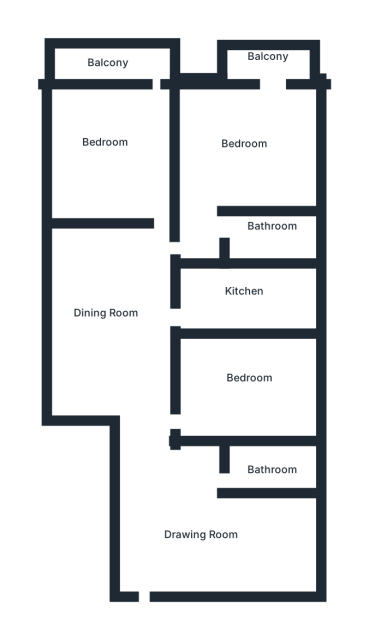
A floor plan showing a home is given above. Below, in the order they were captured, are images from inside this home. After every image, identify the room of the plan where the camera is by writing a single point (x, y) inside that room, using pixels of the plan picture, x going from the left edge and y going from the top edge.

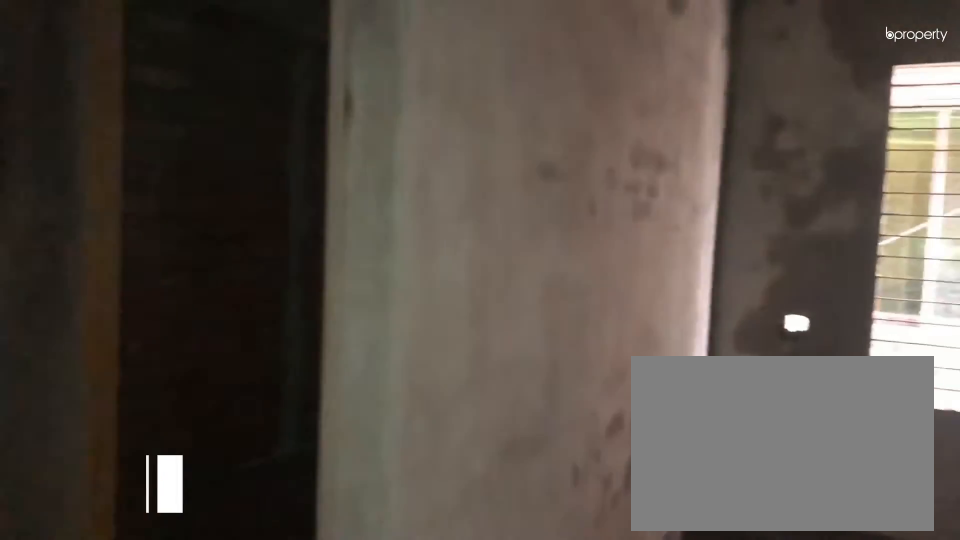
(183, 533)
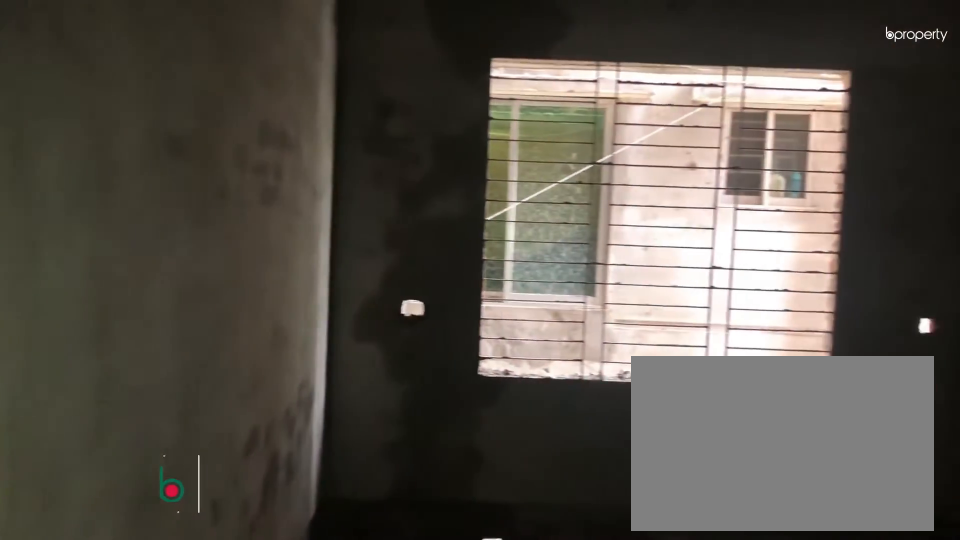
(183, 533)
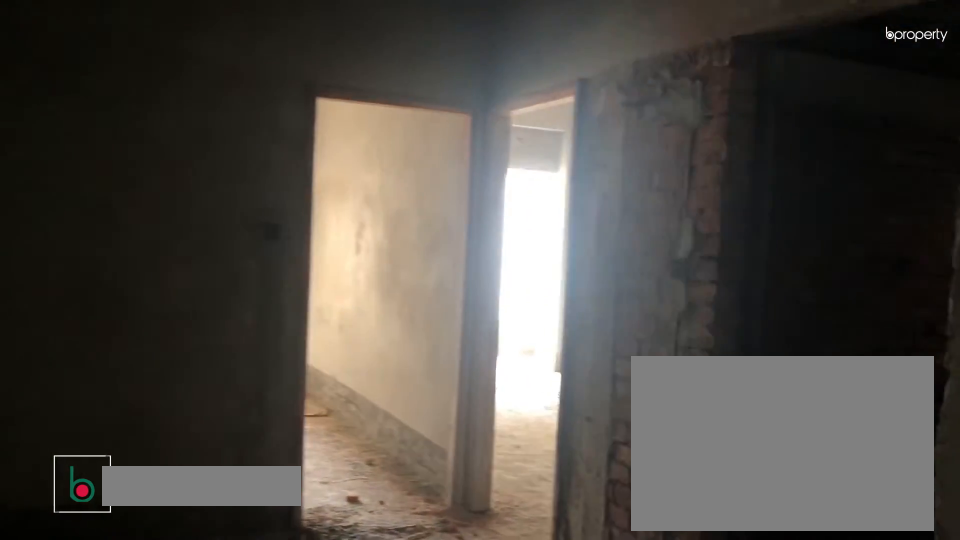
(117, 314)
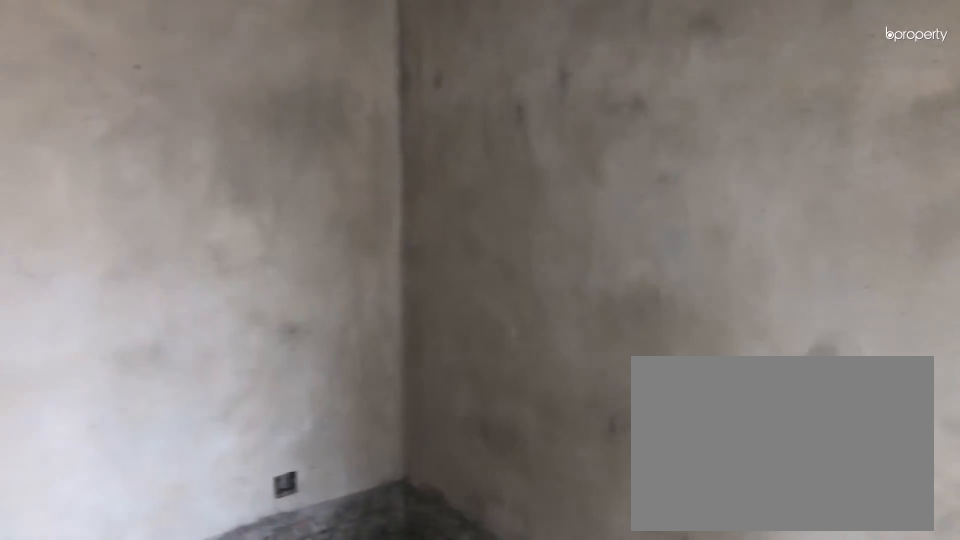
(122, 138)
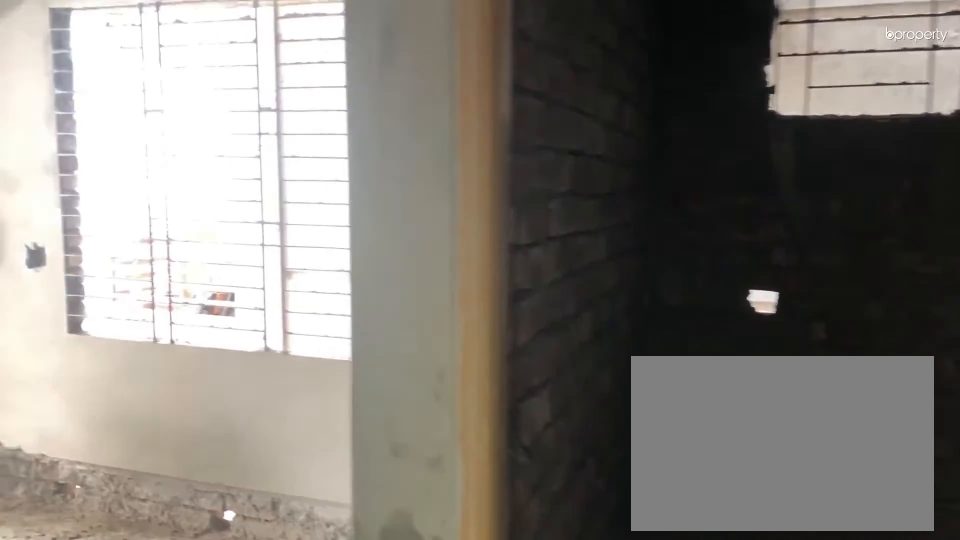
(206, 188)
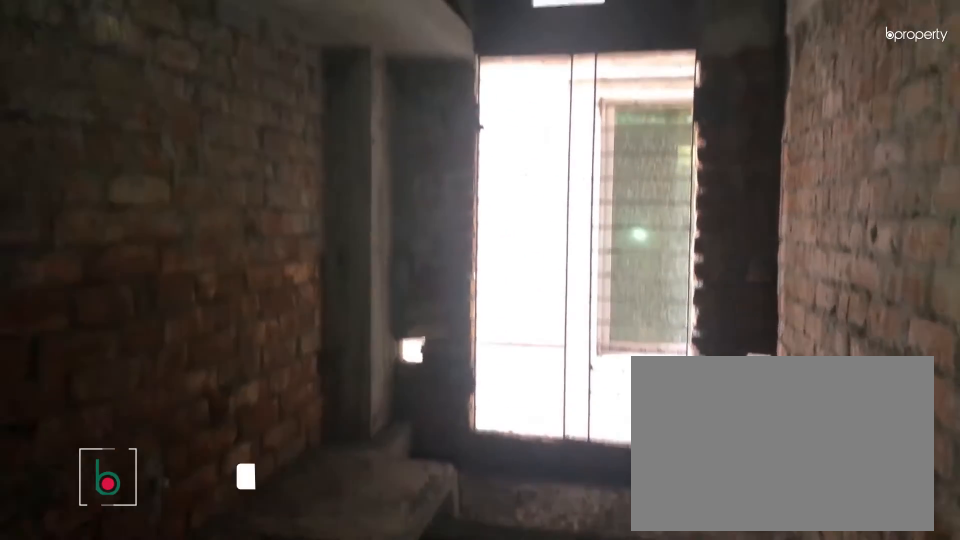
(246, 308)
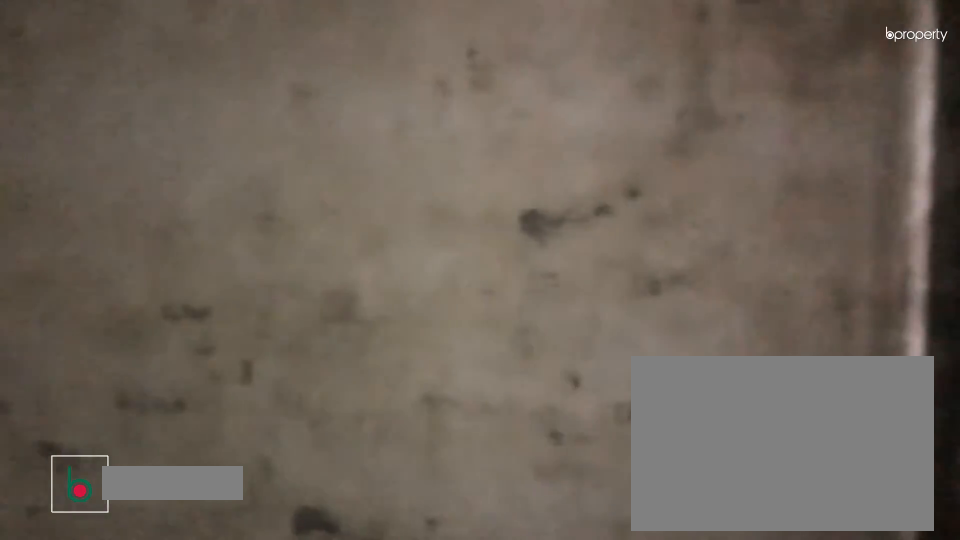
(249, 392)
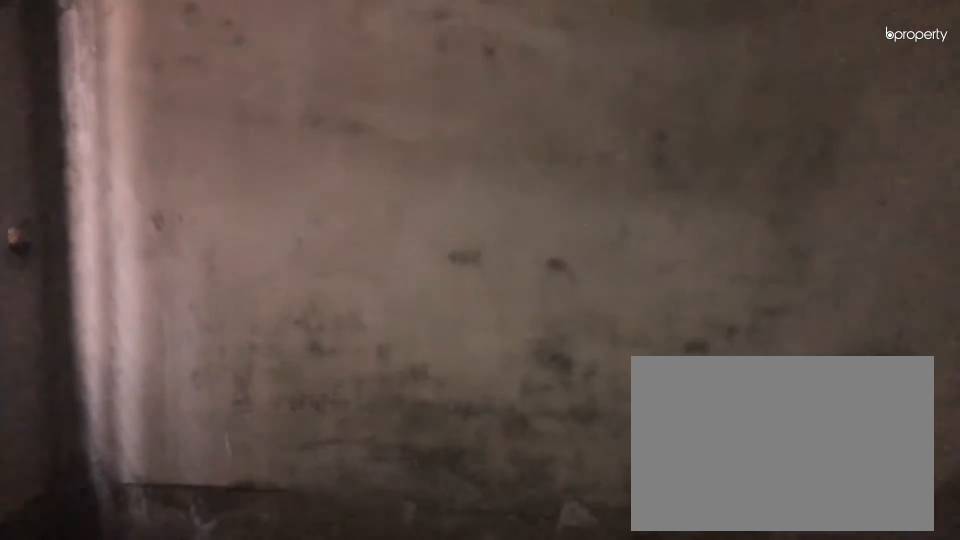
(249, 392)
